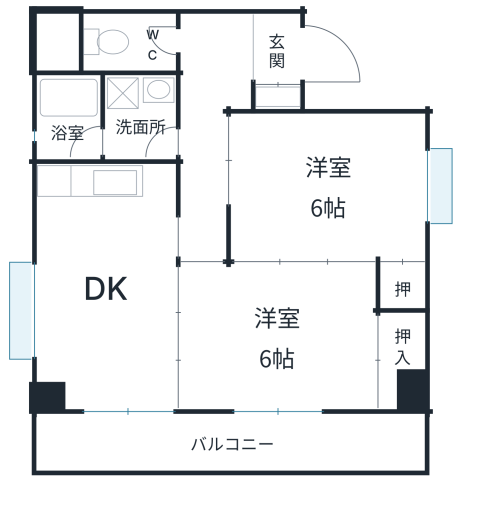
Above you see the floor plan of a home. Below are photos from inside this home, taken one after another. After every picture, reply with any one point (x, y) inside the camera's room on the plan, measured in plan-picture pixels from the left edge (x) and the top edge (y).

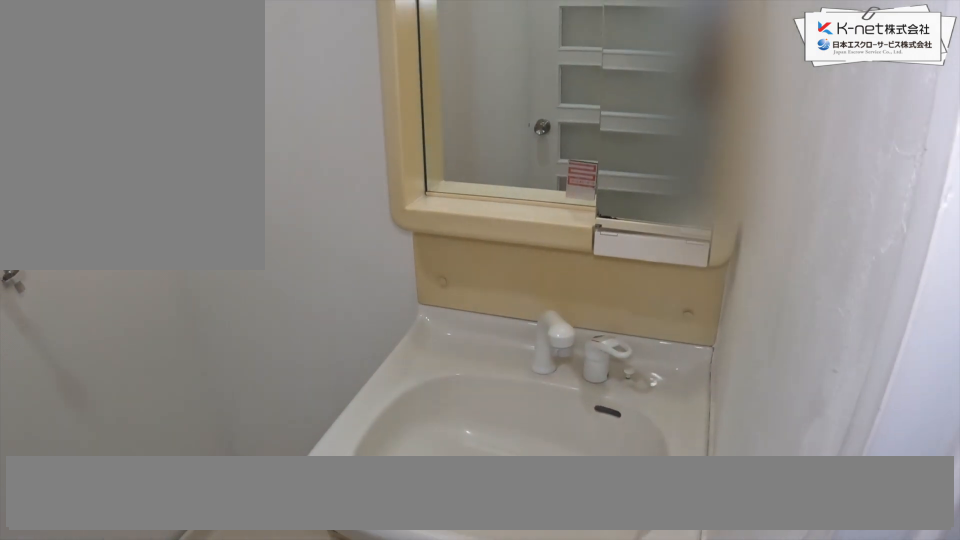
(139, 116)
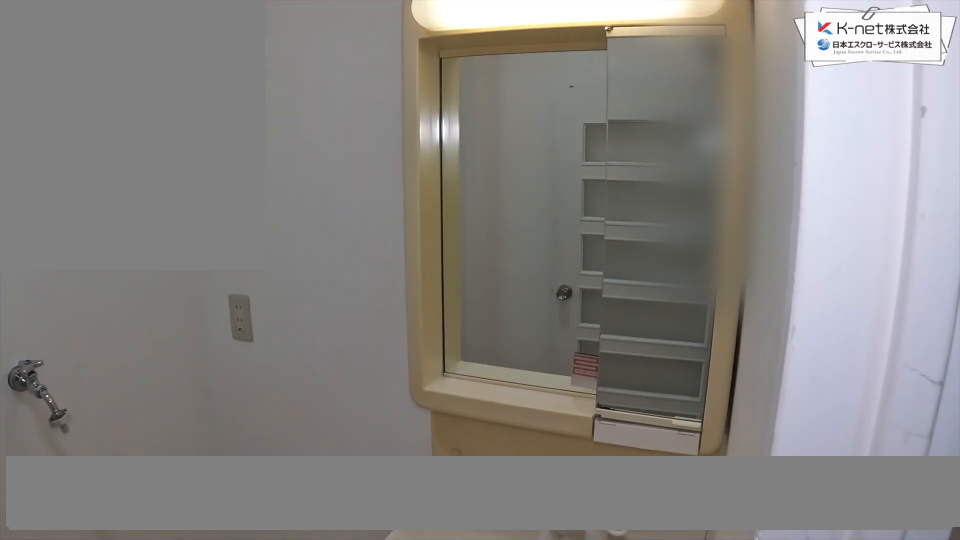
(139, 116)
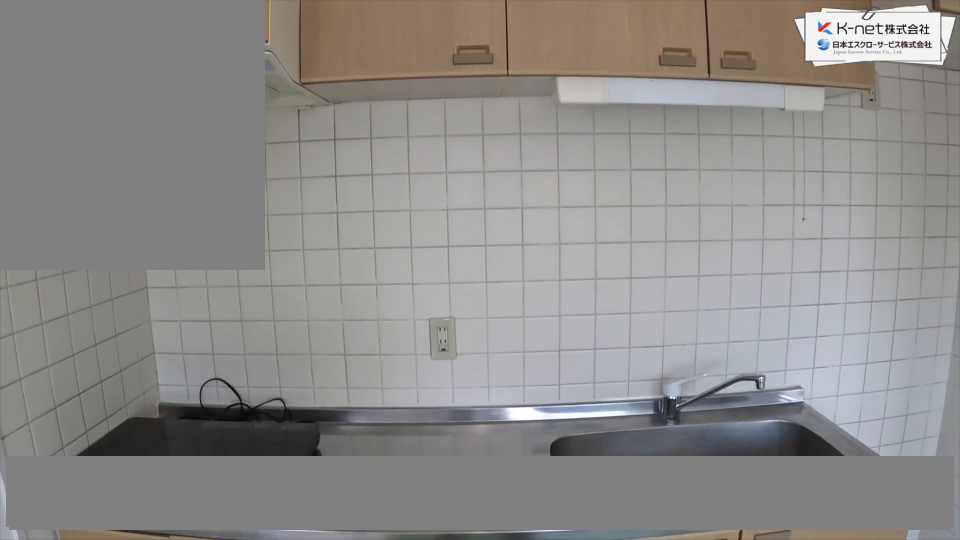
(106, 294)
